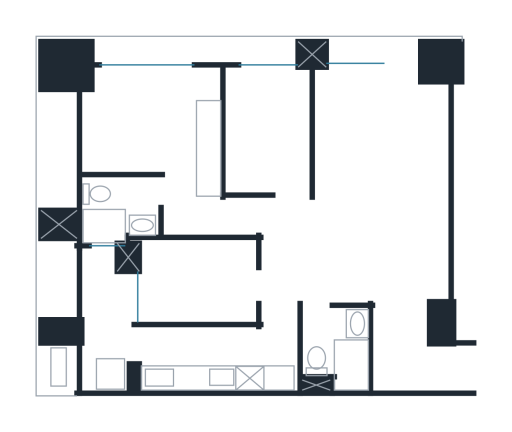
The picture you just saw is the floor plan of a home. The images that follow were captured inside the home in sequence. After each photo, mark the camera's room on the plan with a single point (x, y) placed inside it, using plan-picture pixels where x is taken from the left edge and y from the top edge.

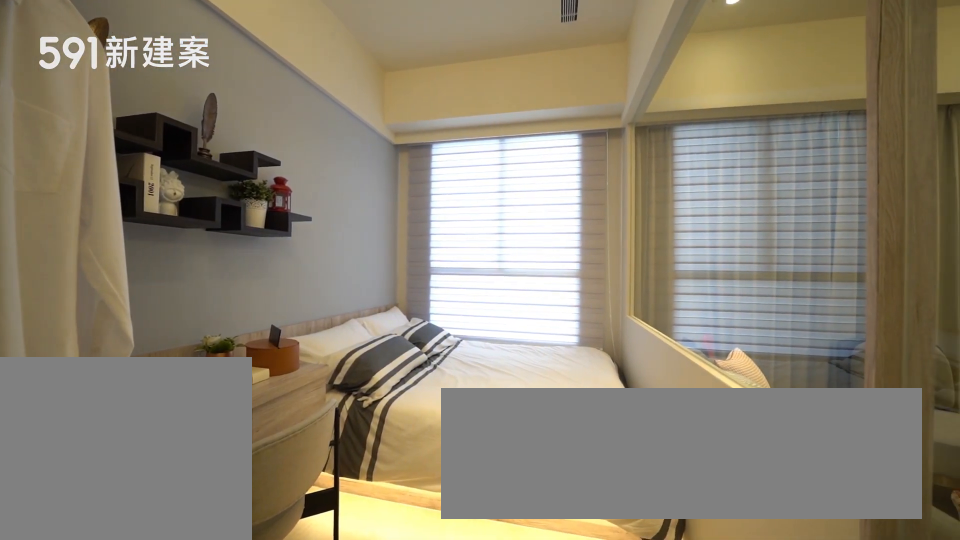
(266, 127)
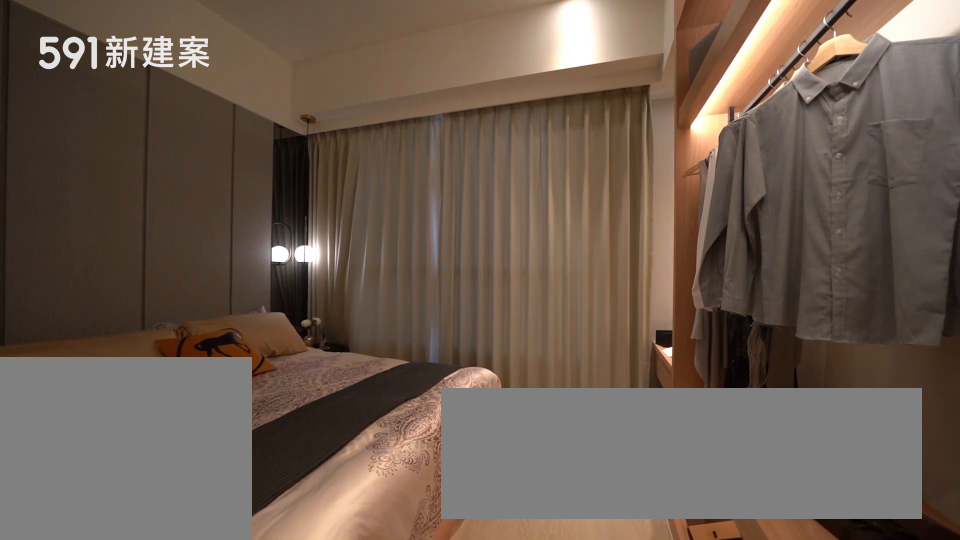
(158, 135)
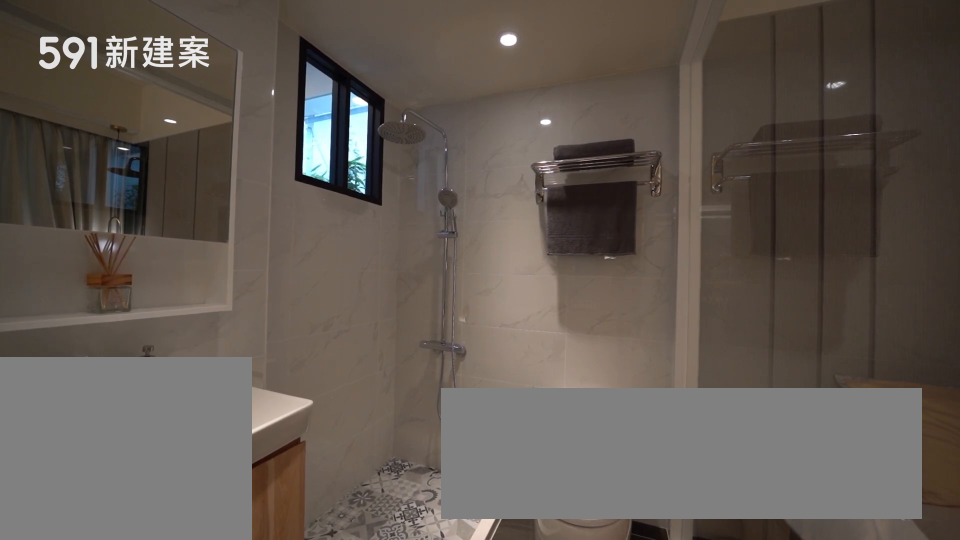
(116, 211)
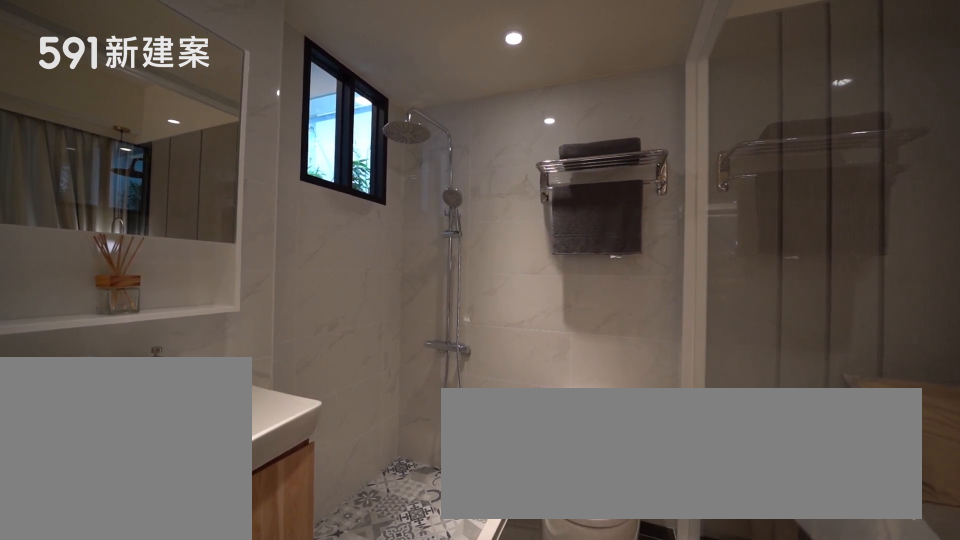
(116, 211)
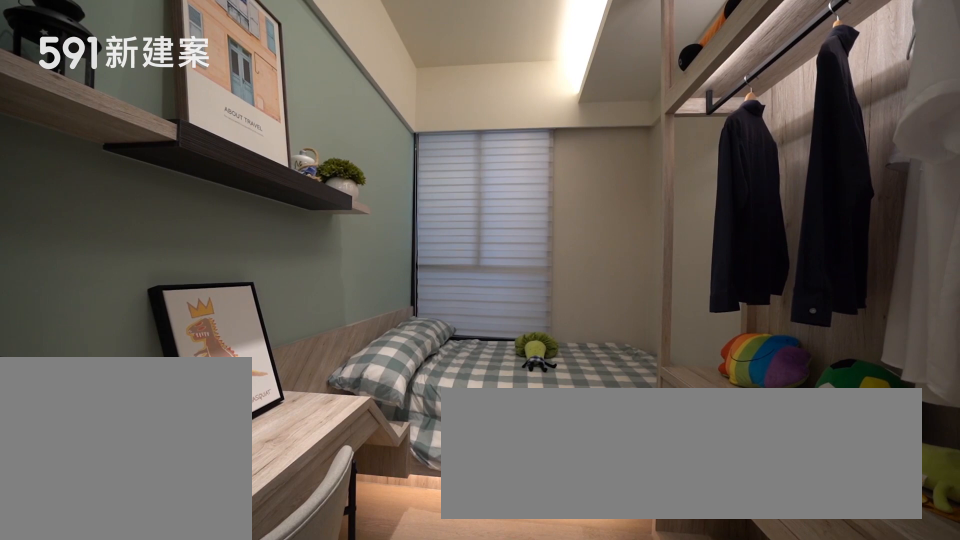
(194, 280)
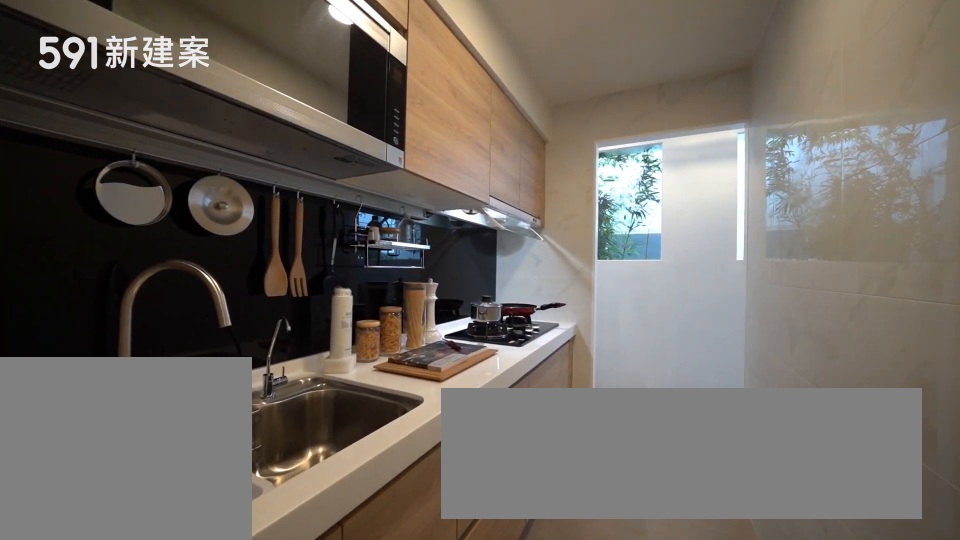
(217, 359)
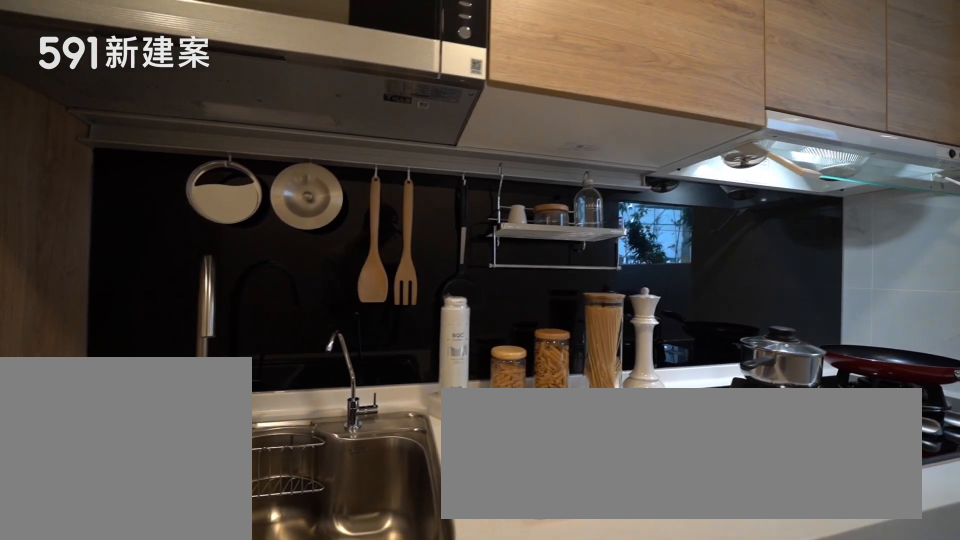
(217, 359)
